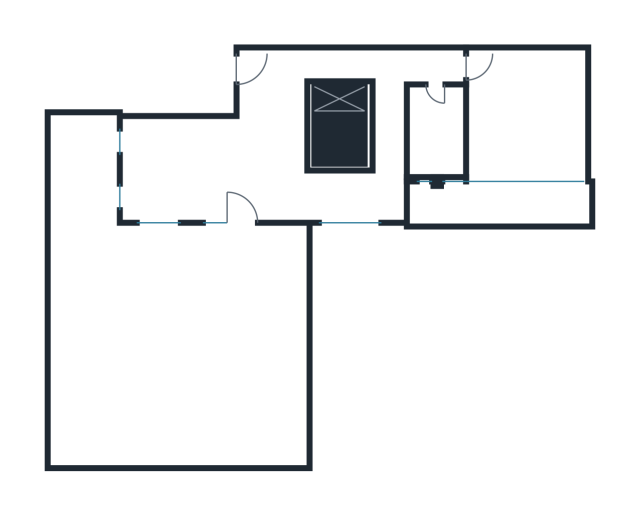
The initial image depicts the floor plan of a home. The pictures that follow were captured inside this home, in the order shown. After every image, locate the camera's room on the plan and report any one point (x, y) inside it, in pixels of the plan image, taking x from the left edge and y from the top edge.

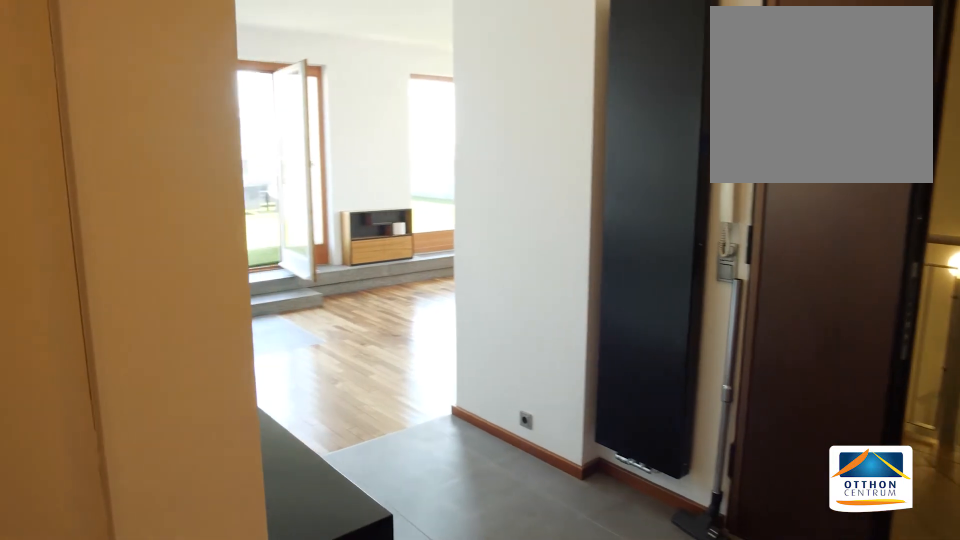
(273, 72)
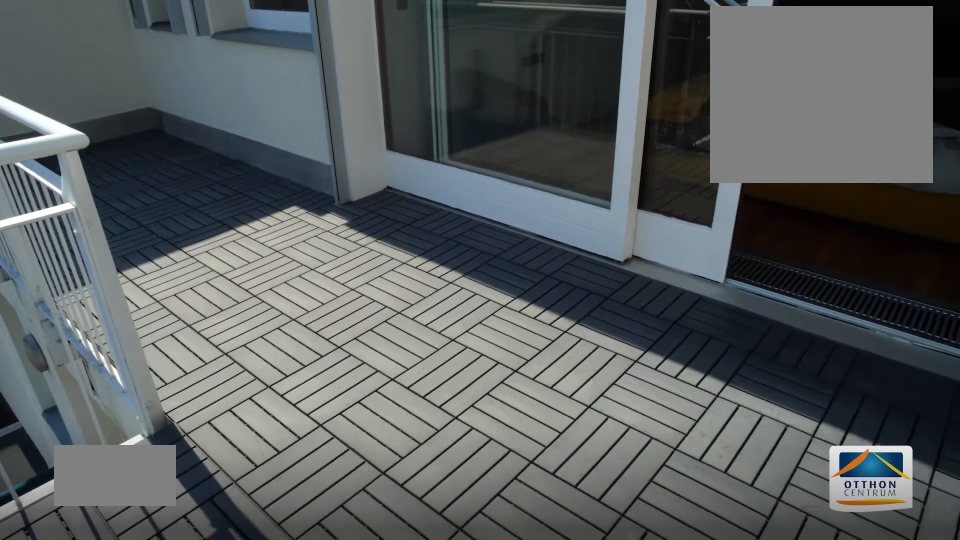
(528, 207)
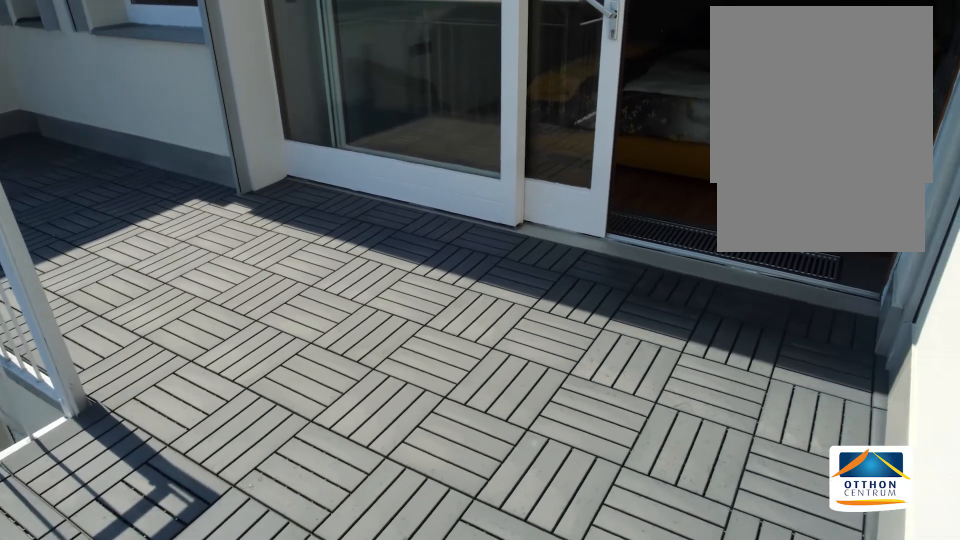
(528, 207)
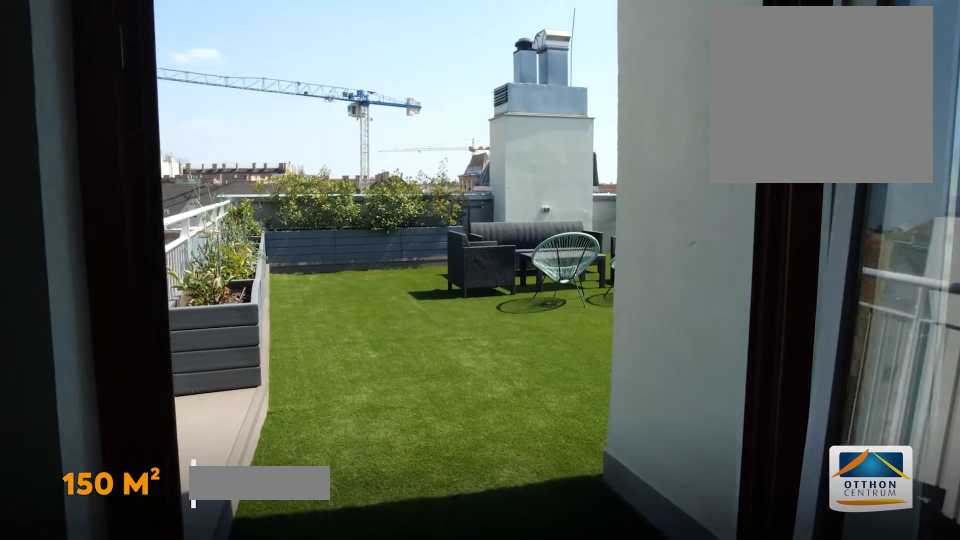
(163, 357)
